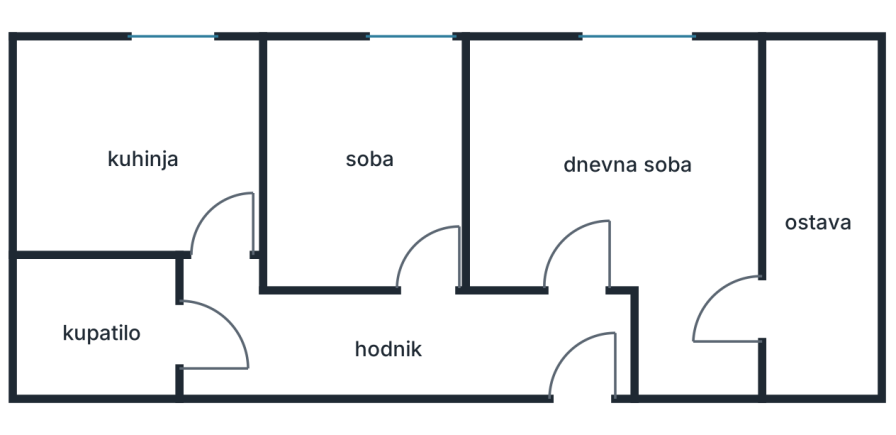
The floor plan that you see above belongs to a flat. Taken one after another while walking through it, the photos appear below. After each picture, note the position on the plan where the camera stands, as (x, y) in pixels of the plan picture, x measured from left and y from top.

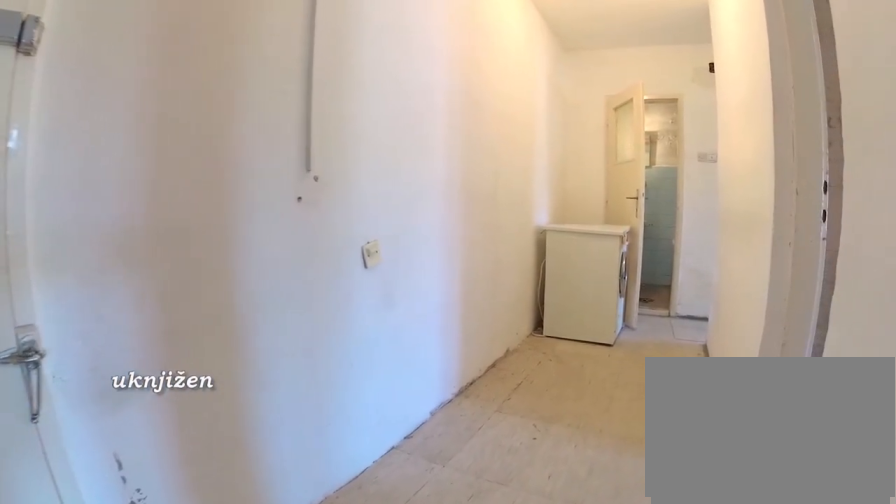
(582, 330)
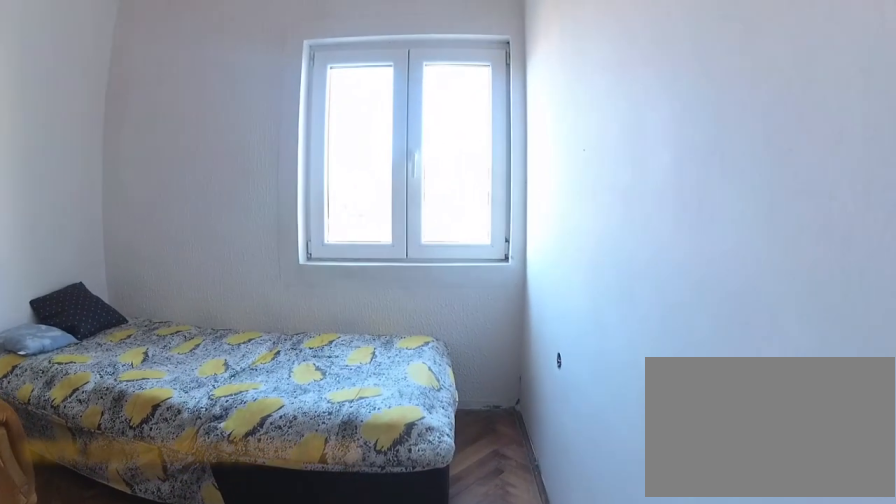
(442, 212)
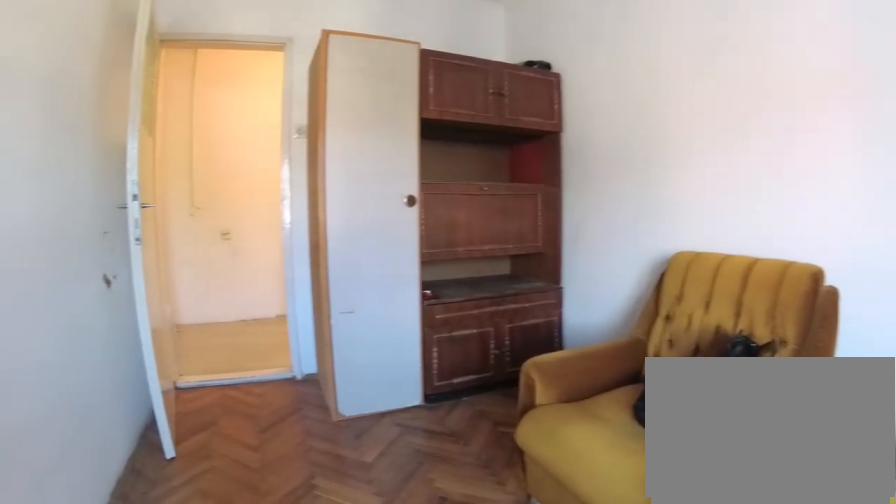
(414, 74)
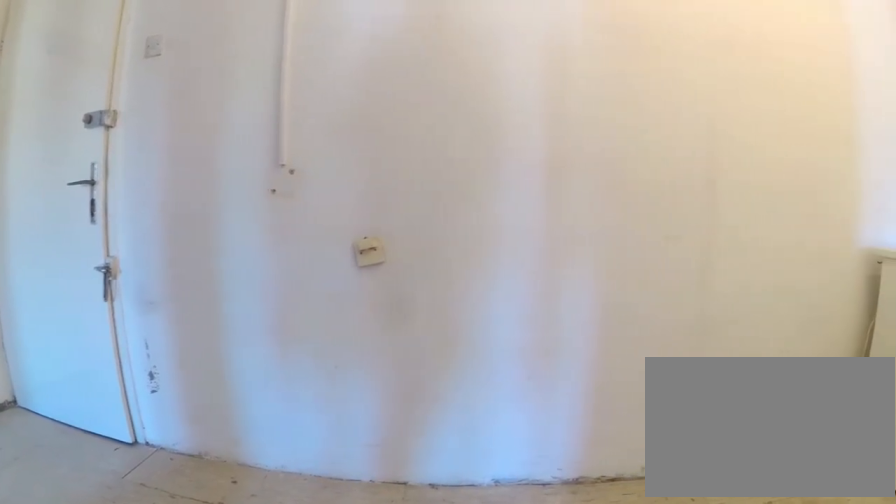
(435, 288)
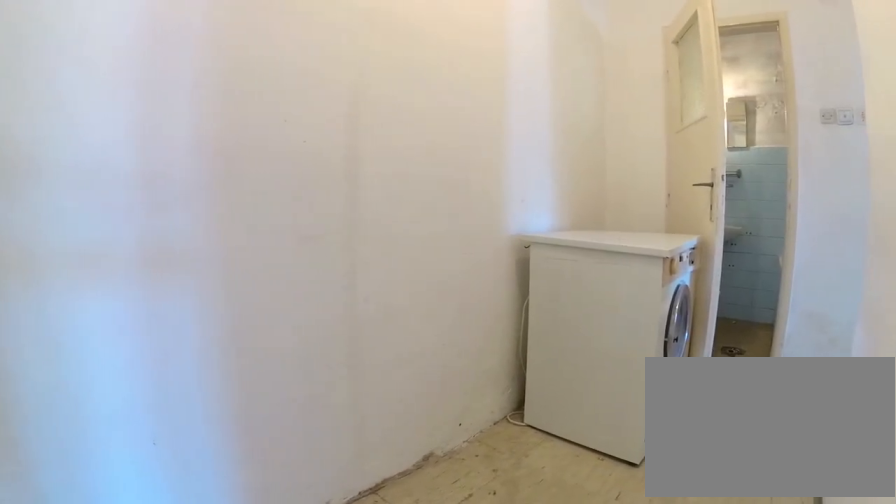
(434, 323)
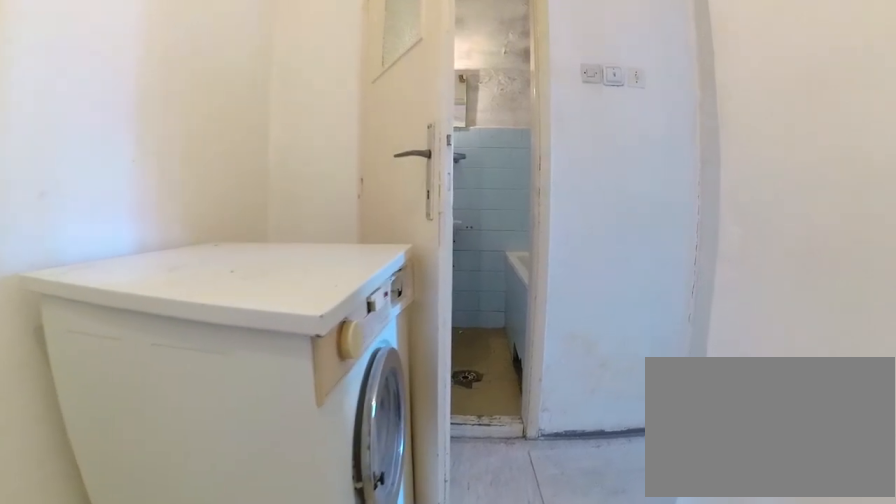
(358, 325)
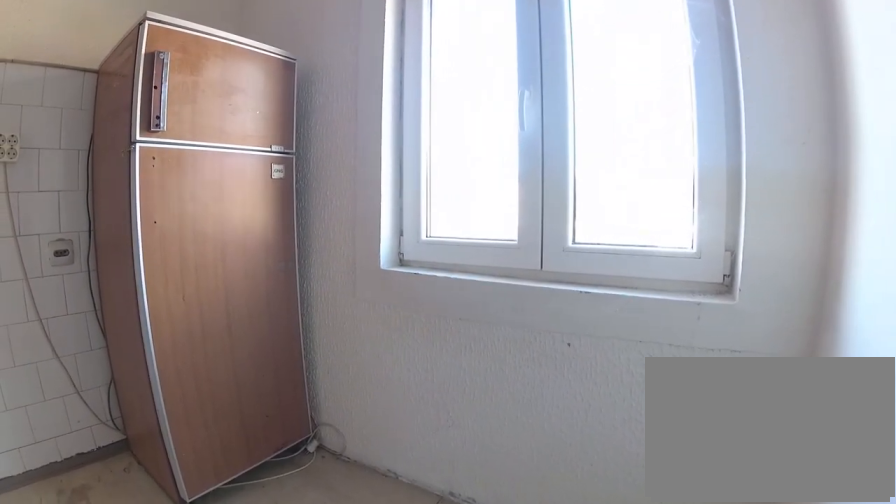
(226, 120)
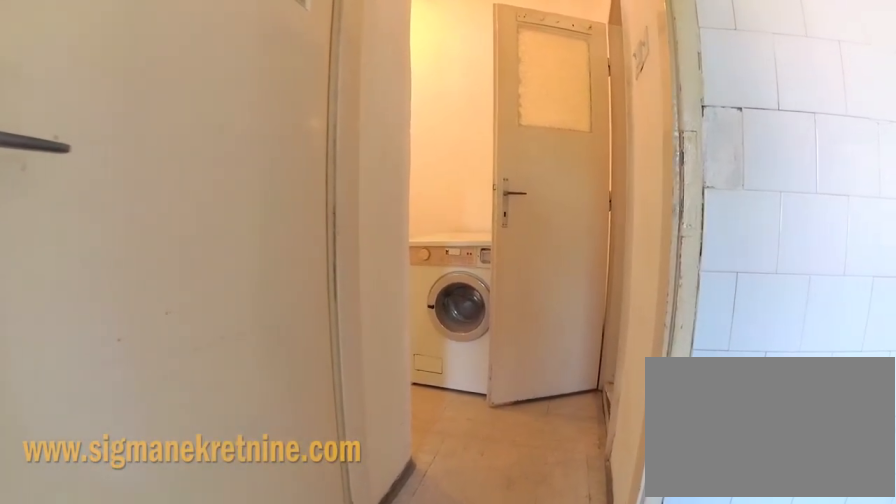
(211, 170)
